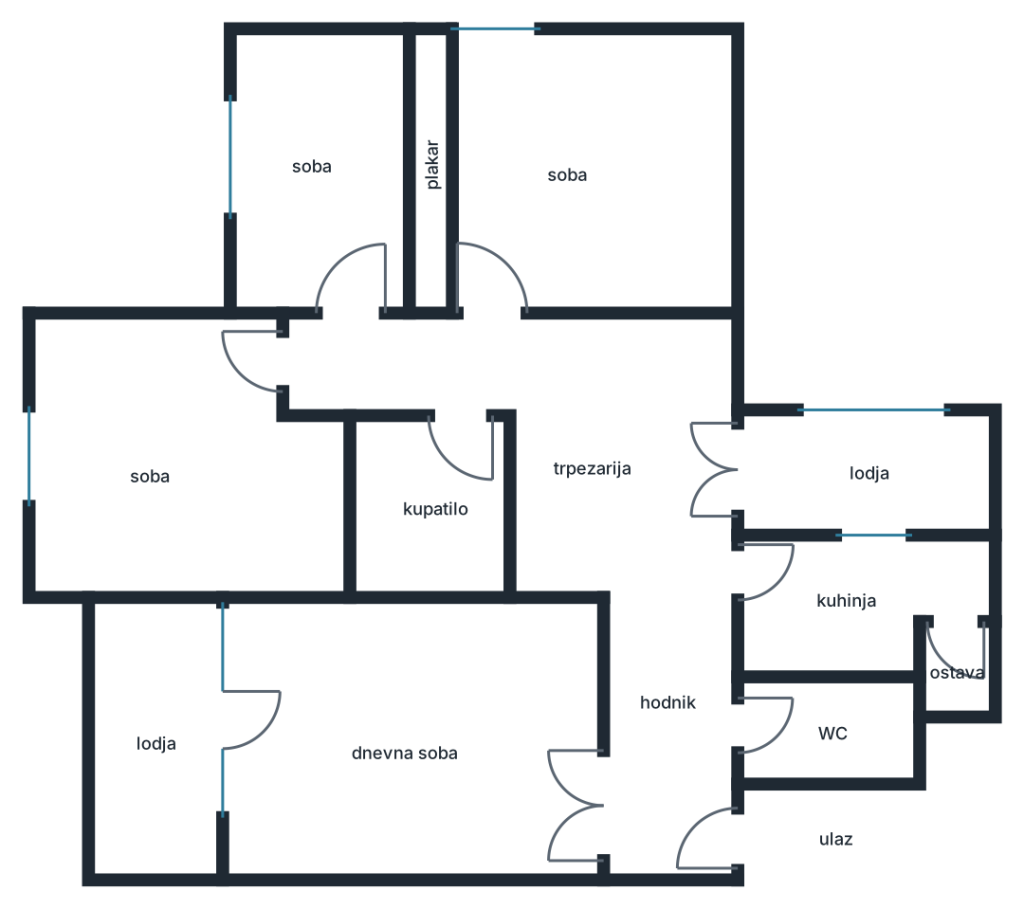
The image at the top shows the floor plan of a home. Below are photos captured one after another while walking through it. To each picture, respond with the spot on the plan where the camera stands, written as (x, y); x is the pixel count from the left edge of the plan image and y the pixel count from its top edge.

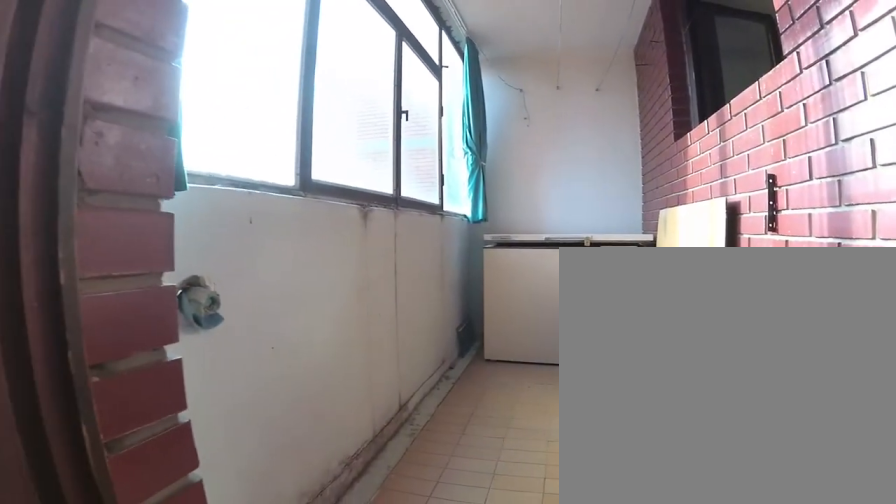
(740, 458)
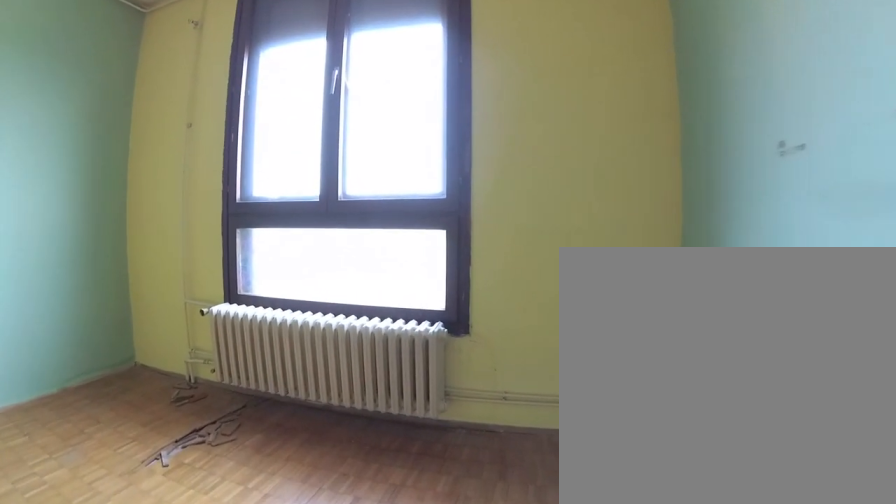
(158, 348)
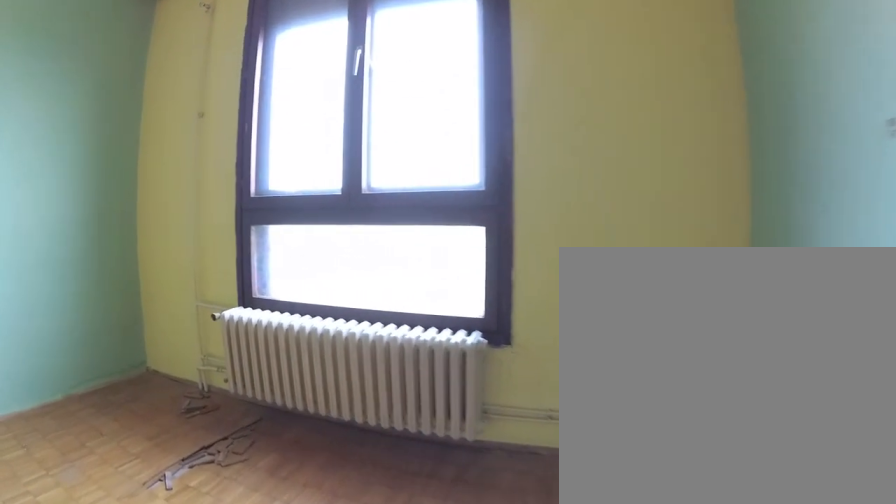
(137, 348)
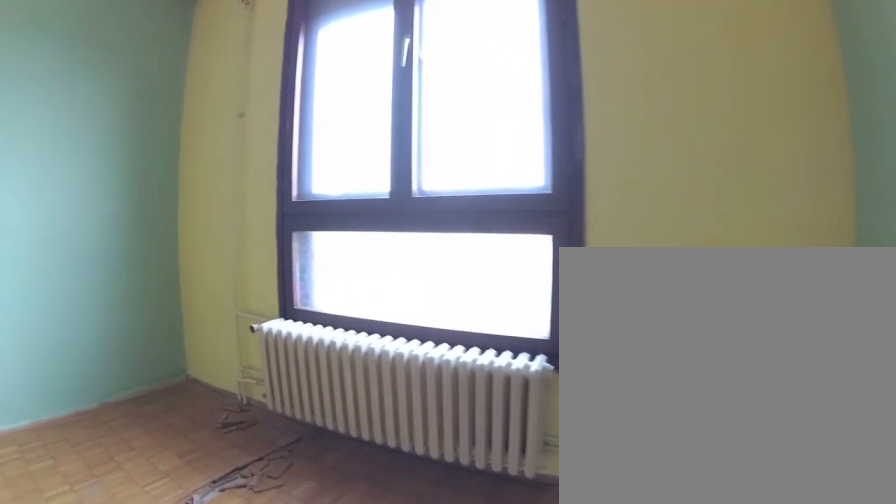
(116, 349)
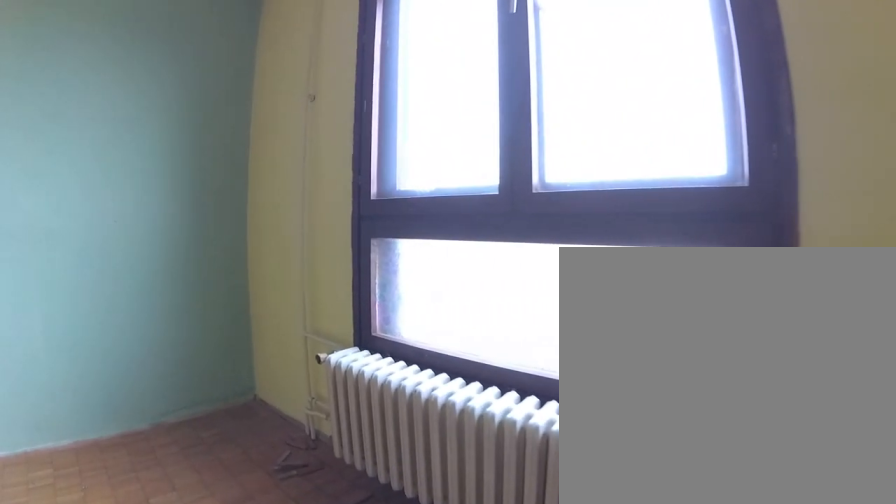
(86, 361)
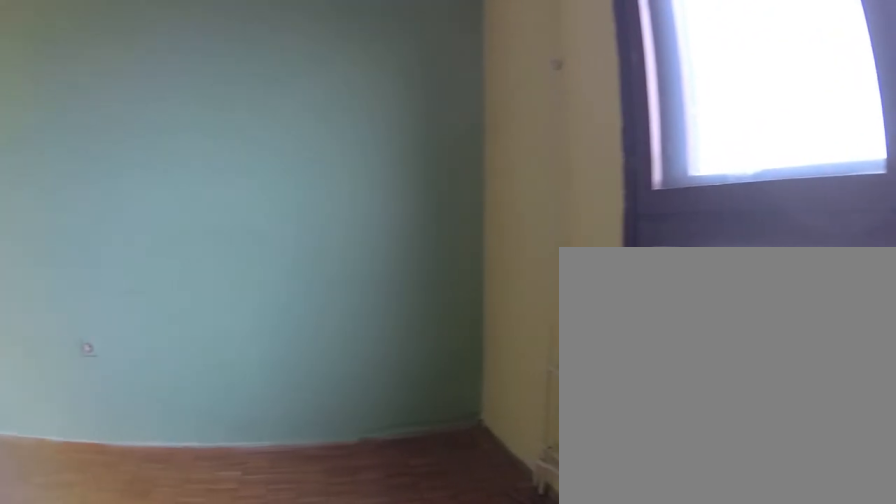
(79, 376)
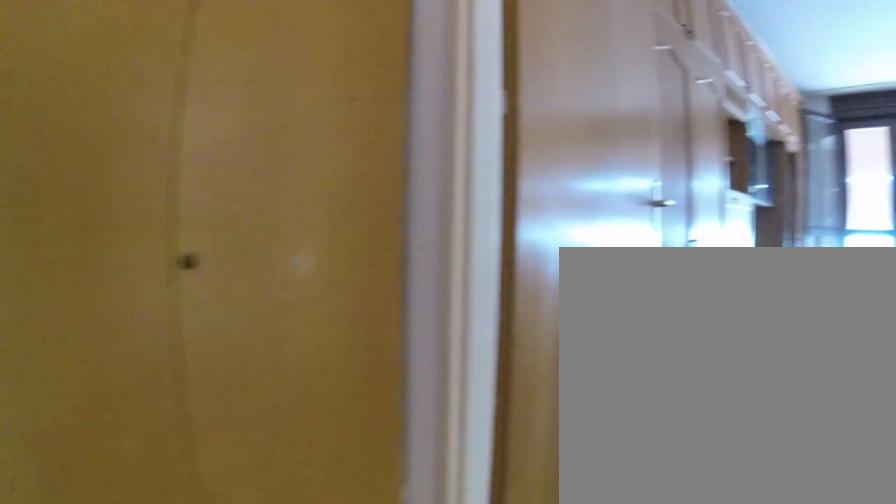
(646, 761)
